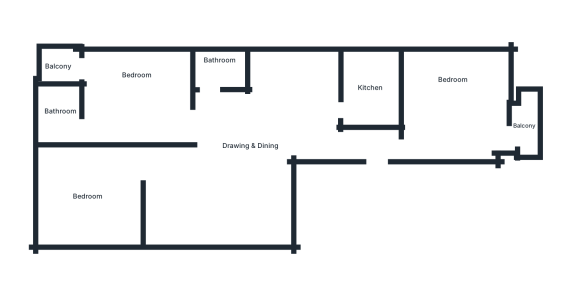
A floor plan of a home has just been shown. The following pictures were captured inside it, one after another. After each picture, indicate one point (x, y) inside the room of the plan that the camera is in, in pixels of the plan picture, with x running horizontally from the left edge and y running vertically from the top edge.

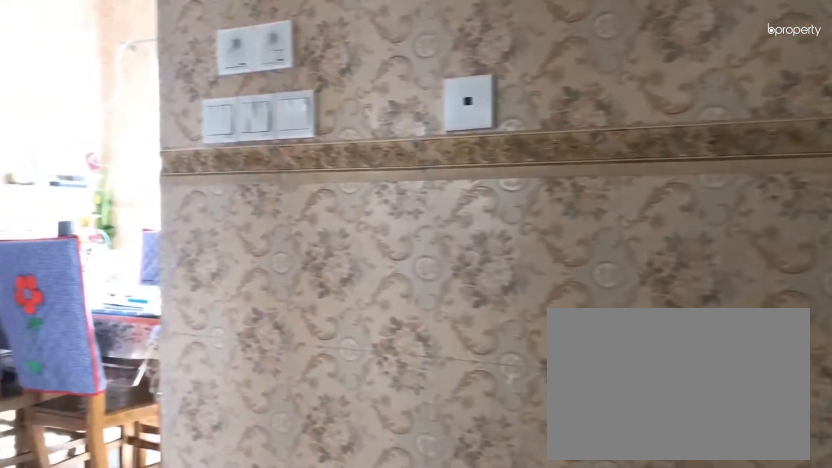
(337, 141)
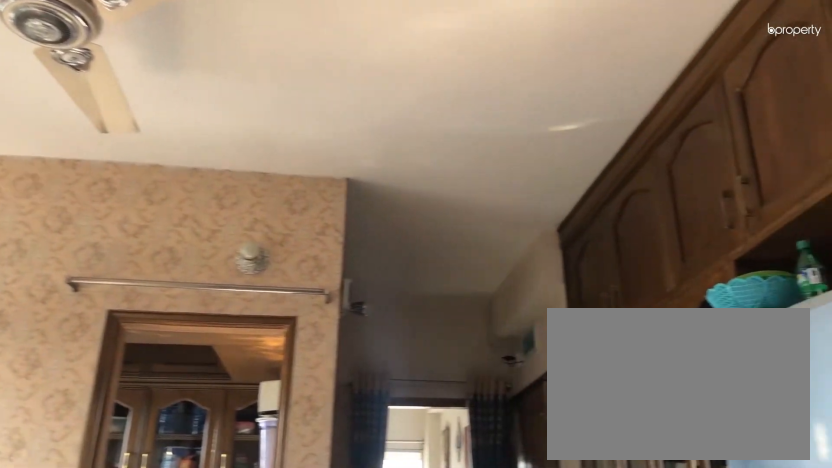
(256, 147)
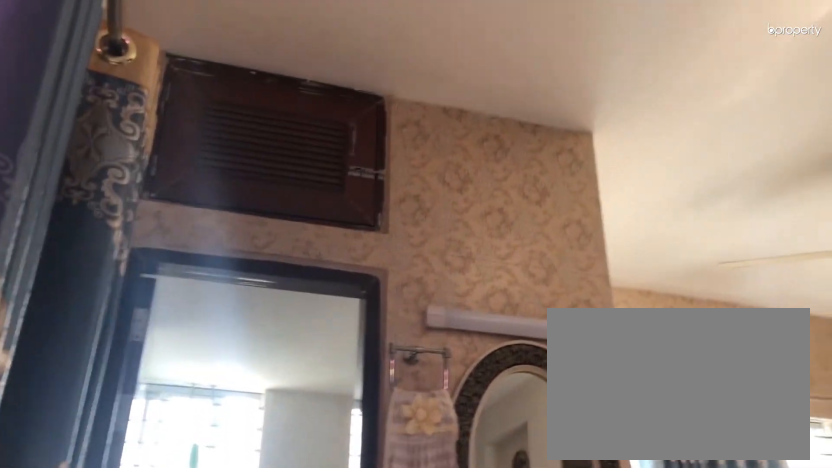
(256, 146)
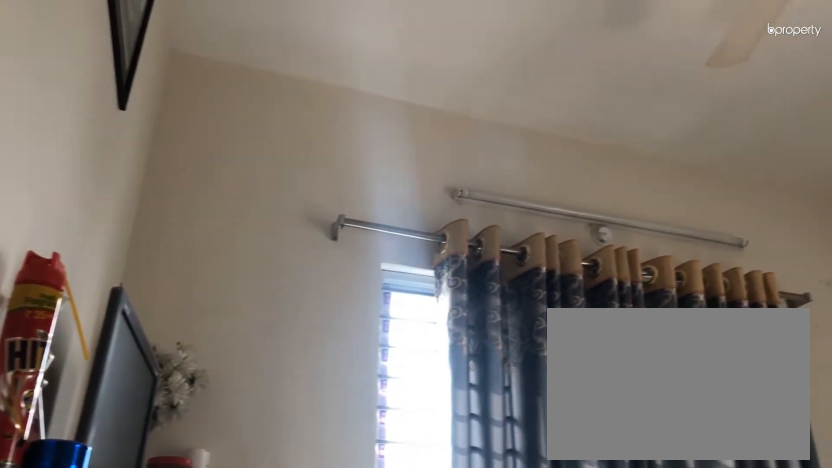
(454, 102)
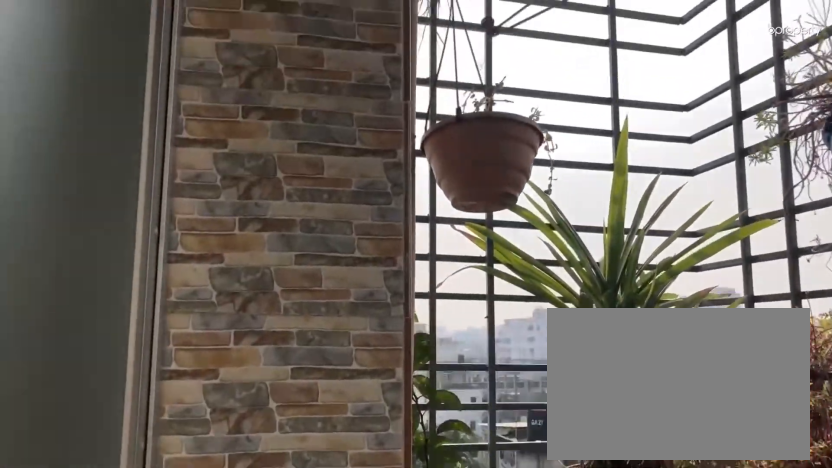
(524, 124)
